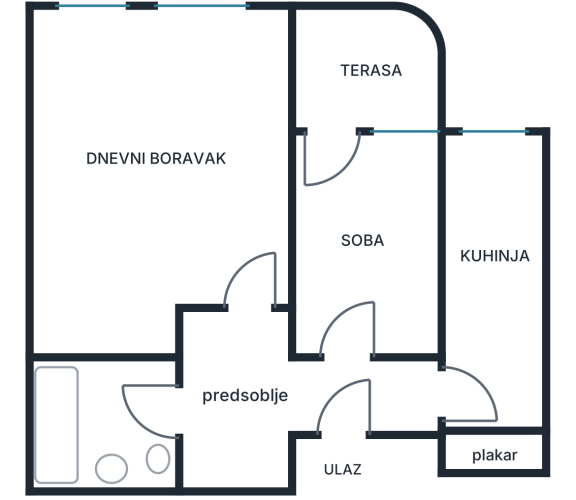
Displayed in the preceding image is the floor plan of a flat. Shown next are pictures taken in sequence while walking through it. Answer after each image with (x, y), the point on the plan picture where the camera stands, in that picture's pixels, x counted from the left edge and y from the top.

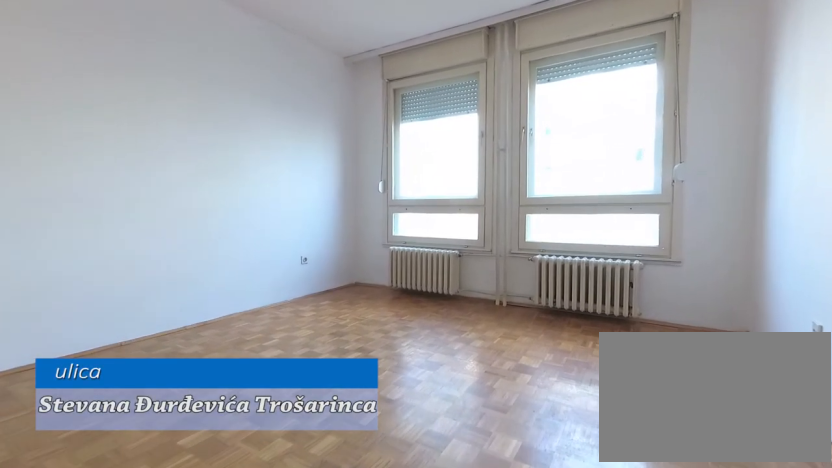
(248, 271)
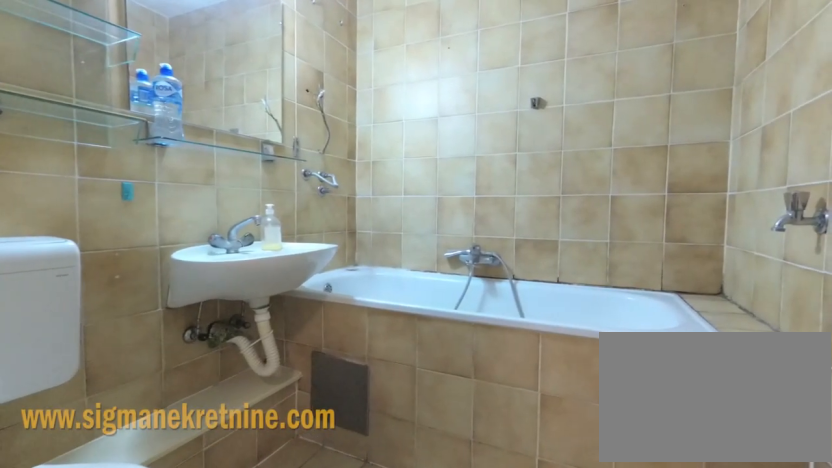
(178, 400)
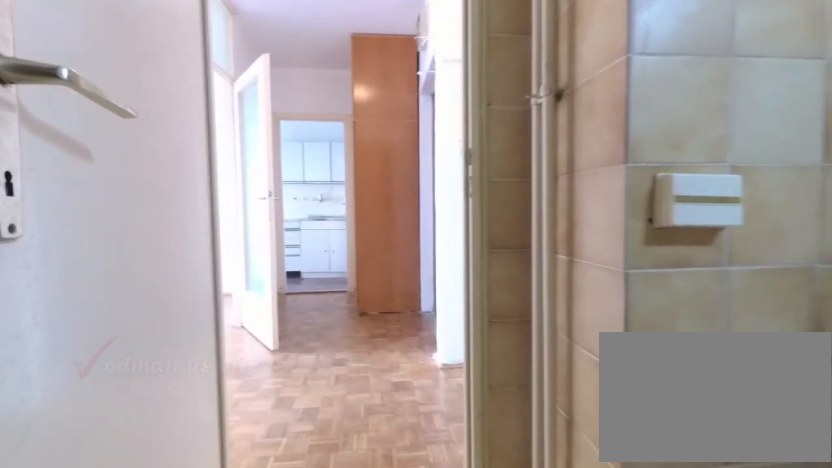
(73, 398)
